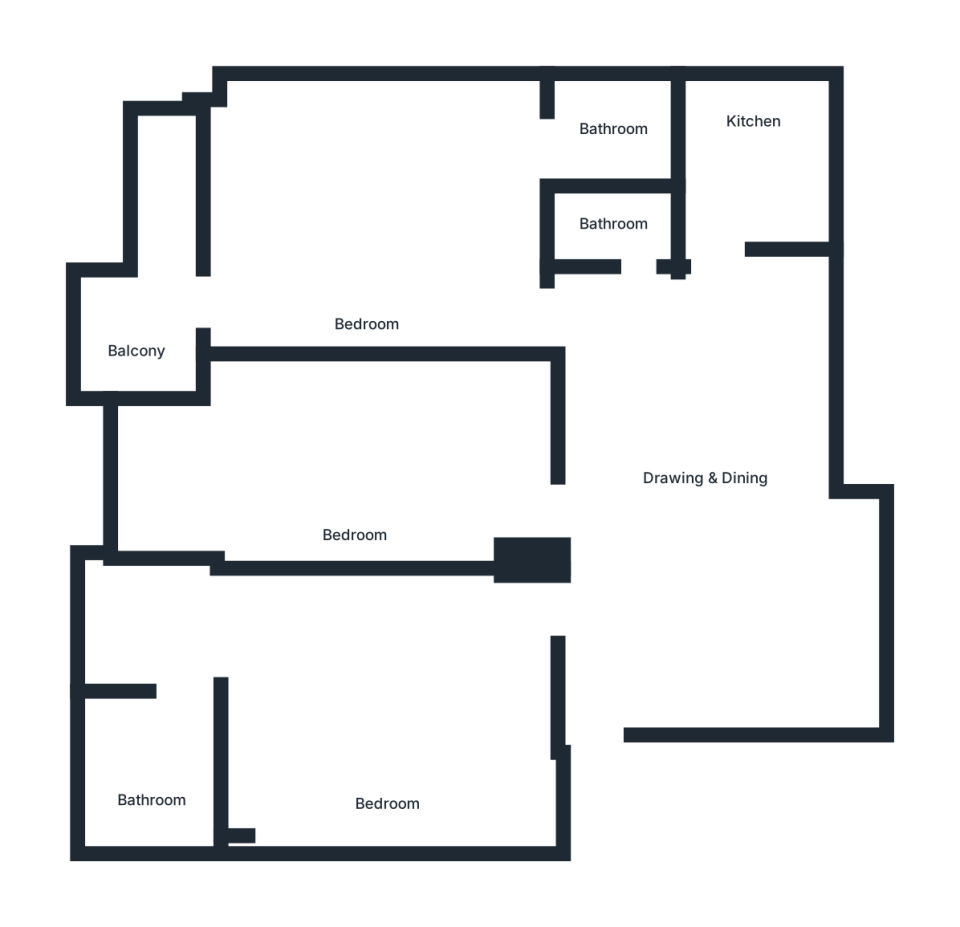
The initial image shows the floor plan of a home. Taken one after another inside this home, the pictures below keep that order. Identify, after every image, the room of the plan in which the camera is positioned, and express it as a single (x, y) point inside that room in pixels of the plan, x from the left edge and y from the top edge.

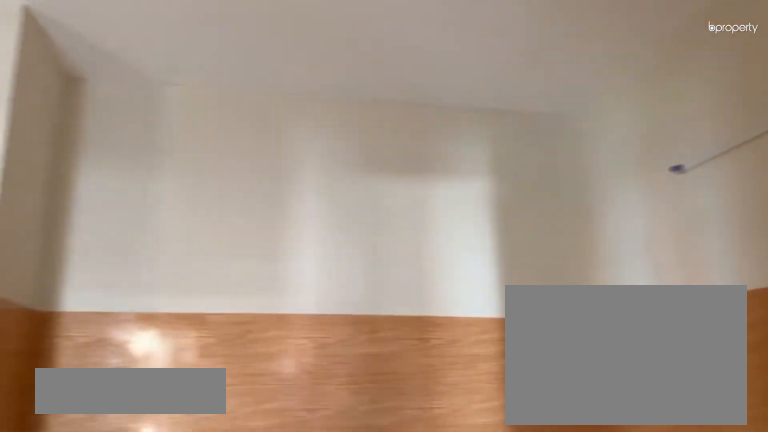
(717, 470)
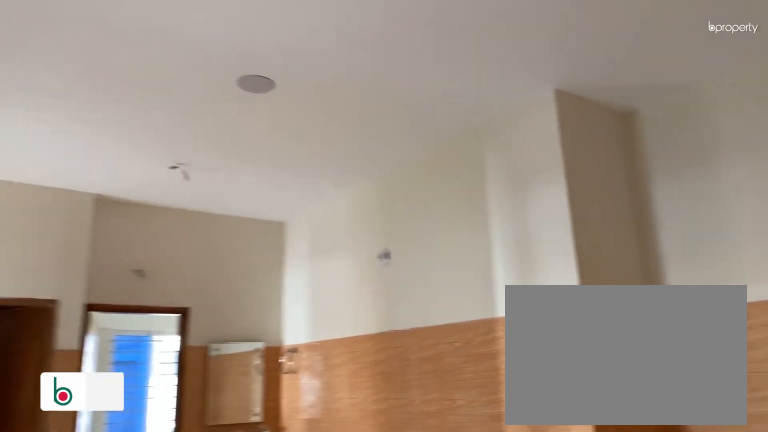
(717, 470)
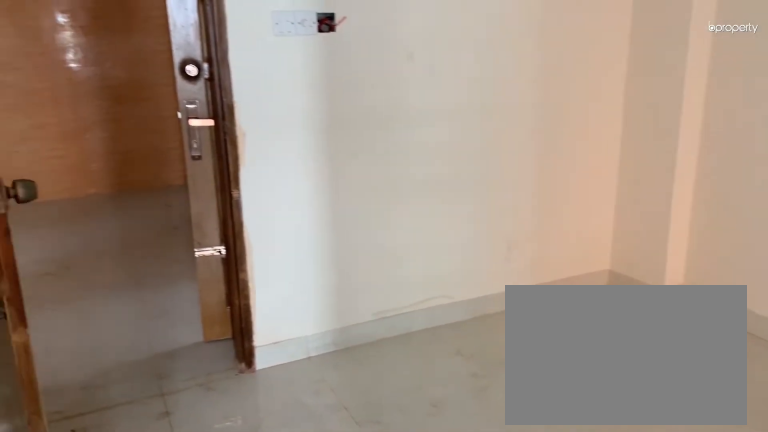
(387, 710)
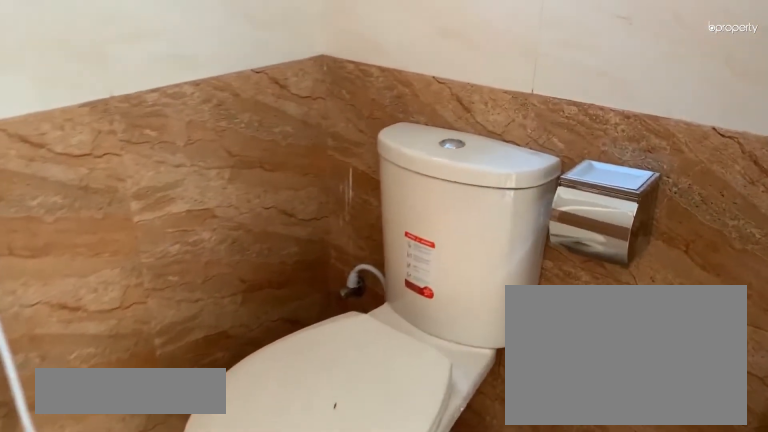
(148, 806)
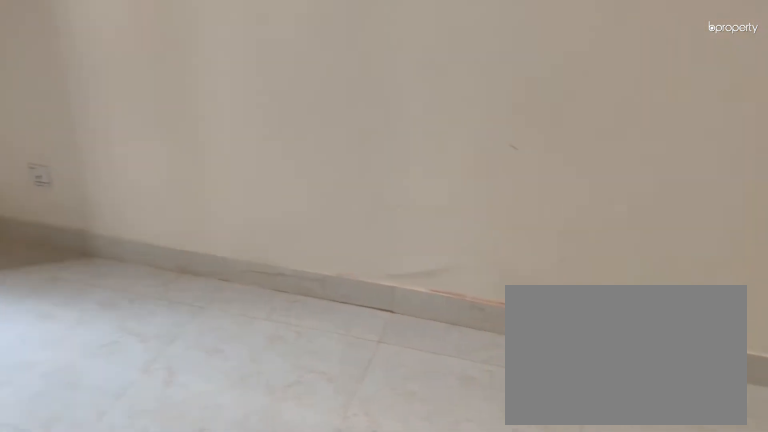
(369, 458)
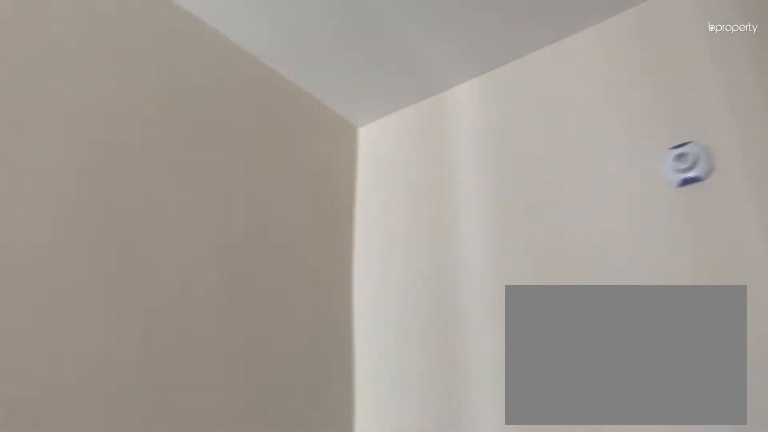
(369, 458)
